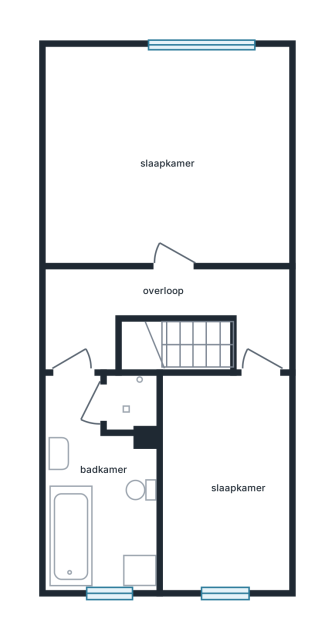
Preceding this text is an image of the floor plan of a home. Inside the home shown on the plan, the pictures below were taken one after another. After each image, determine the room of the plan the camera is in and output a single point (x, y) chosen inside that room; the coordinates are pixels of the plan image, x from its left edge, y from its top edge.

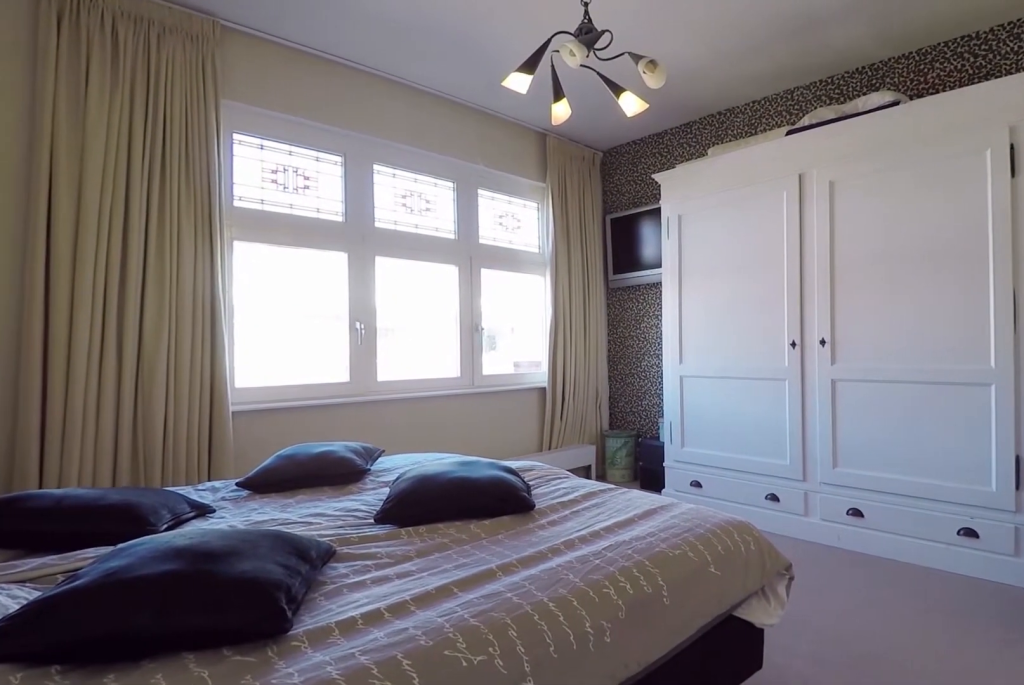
(153, 156)
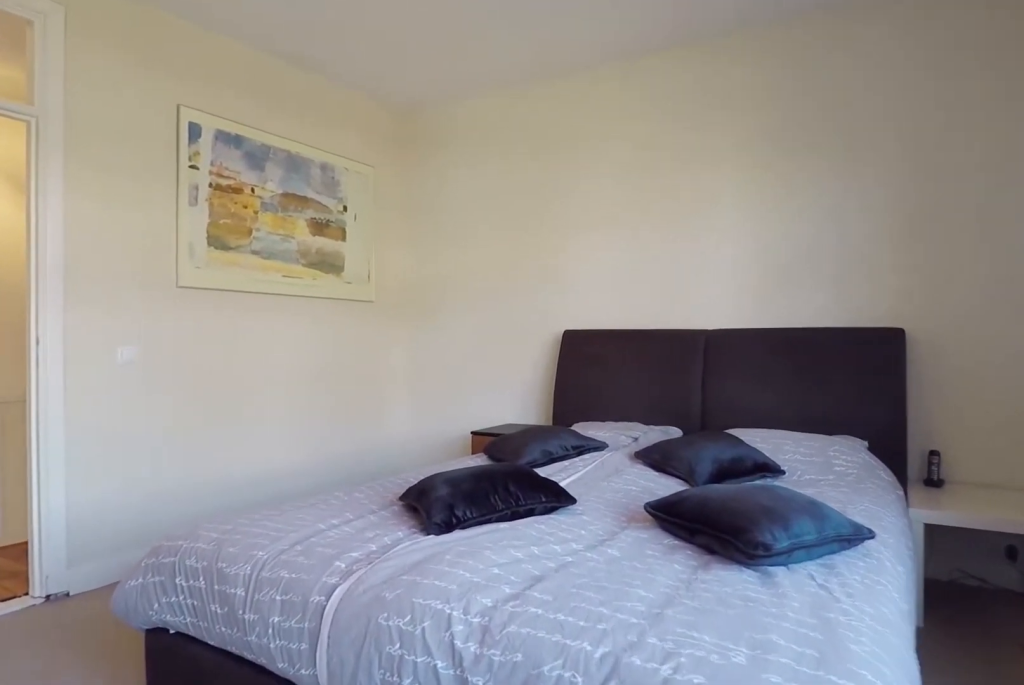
(153, 156)
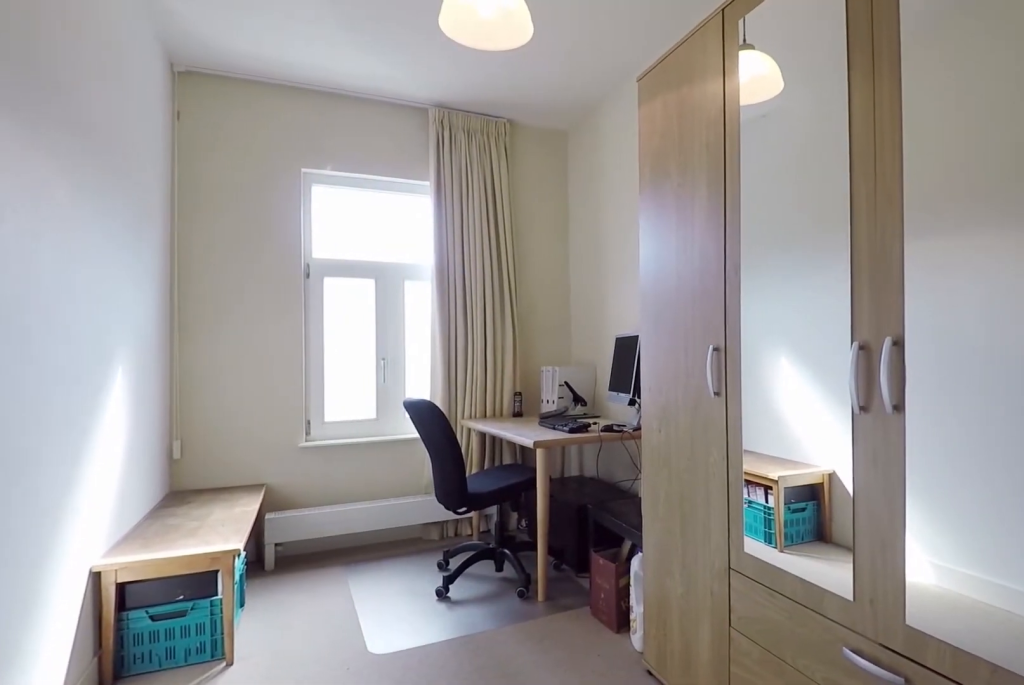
(225, 480)
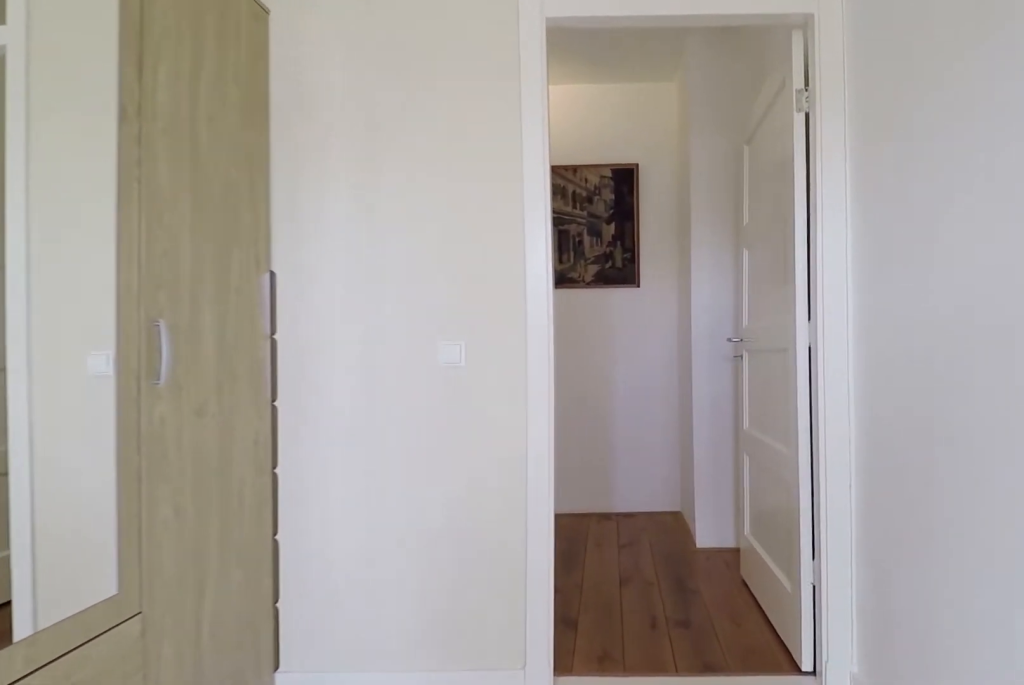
(225, 480)
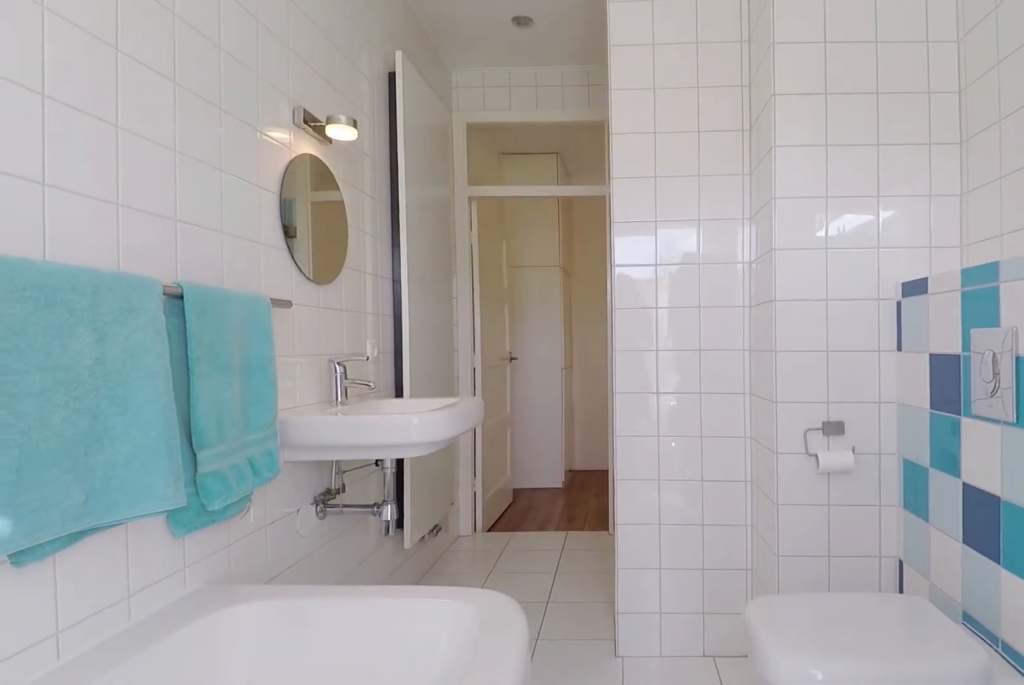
(86, 529)
